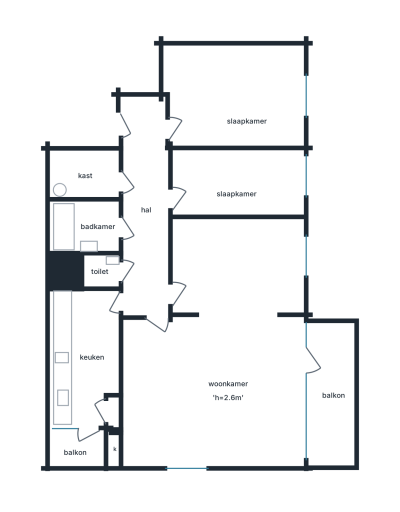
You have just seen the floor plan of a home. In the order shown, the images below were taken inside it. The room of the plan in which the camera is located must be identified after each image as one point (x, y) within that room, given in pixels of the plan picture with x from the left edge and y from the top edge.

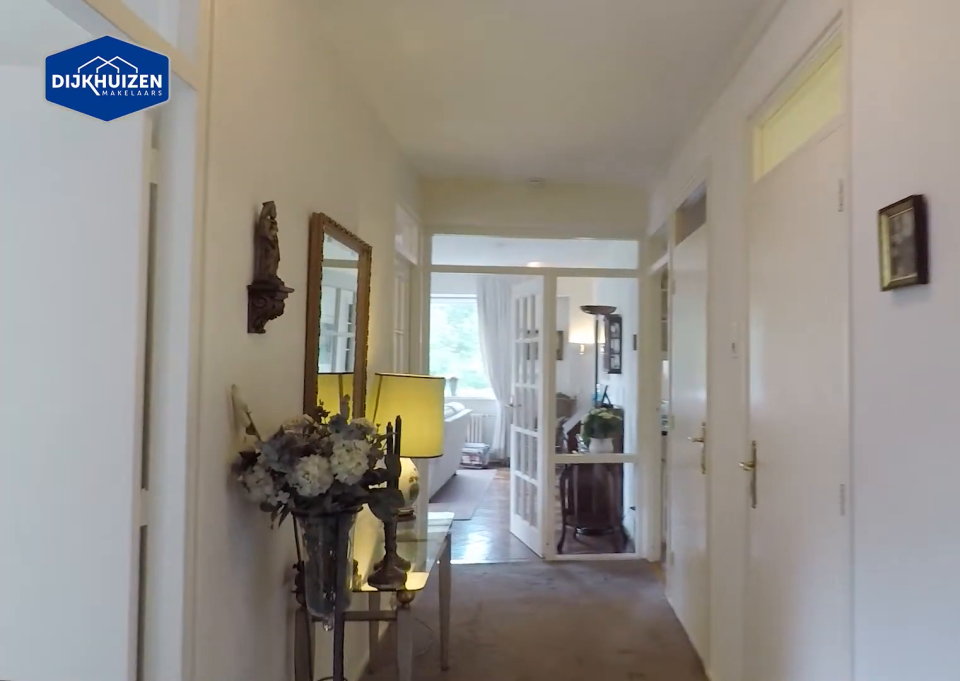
(146, 210)
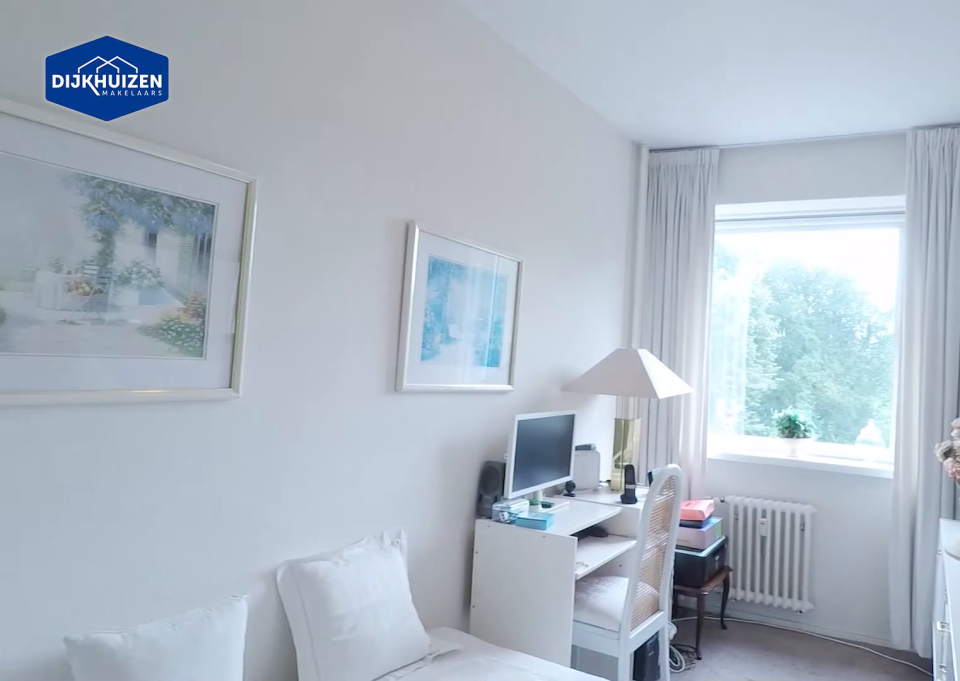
(237, 184)
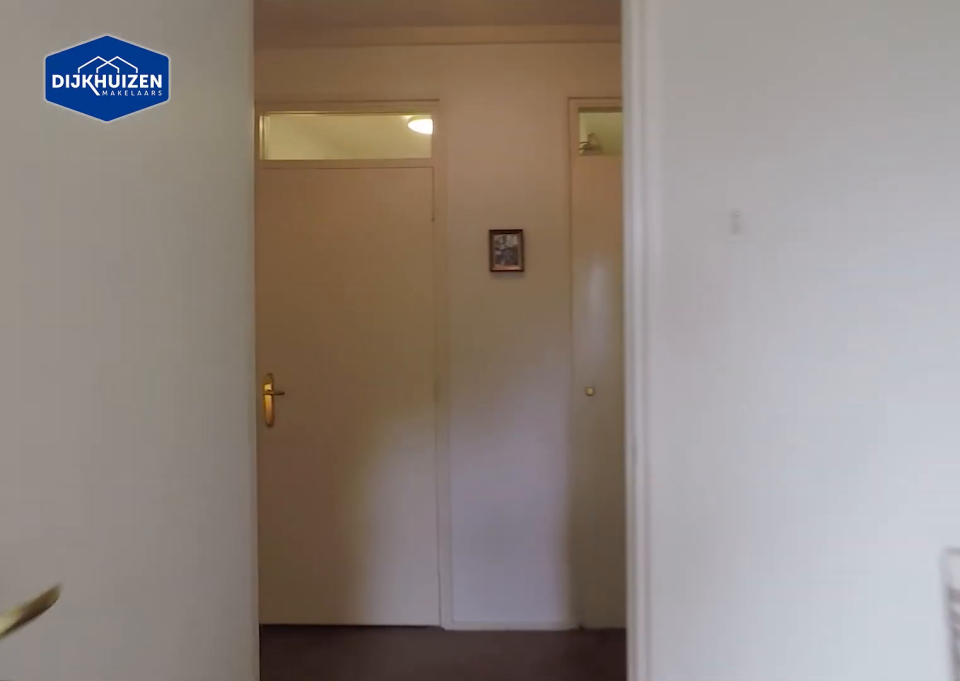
(237, 184)
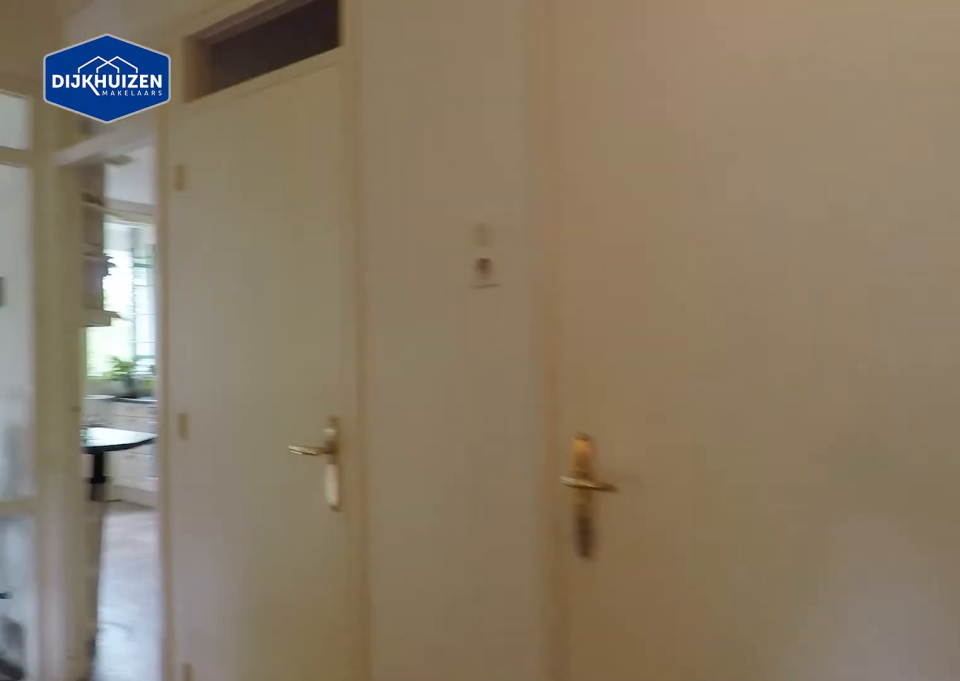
(146, 210)
